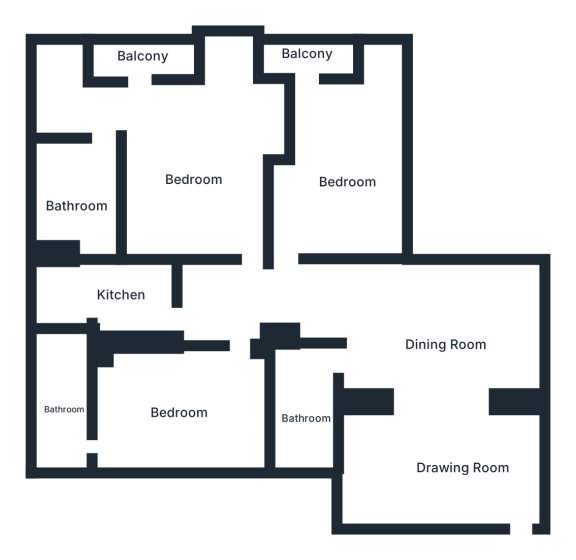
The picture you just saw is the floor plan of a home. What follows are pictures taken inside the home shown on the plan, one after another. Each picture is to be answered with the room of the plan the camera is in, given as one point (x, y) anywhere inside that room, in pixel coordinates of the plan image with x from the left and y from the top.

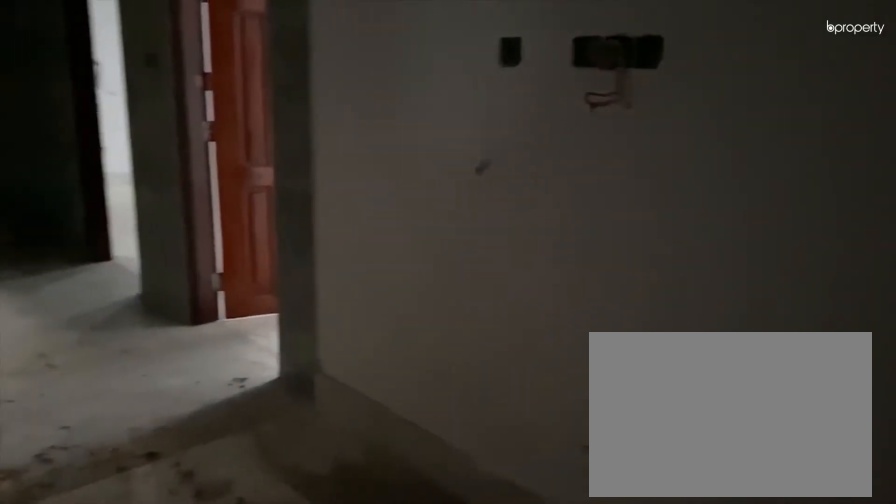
(449, 345)
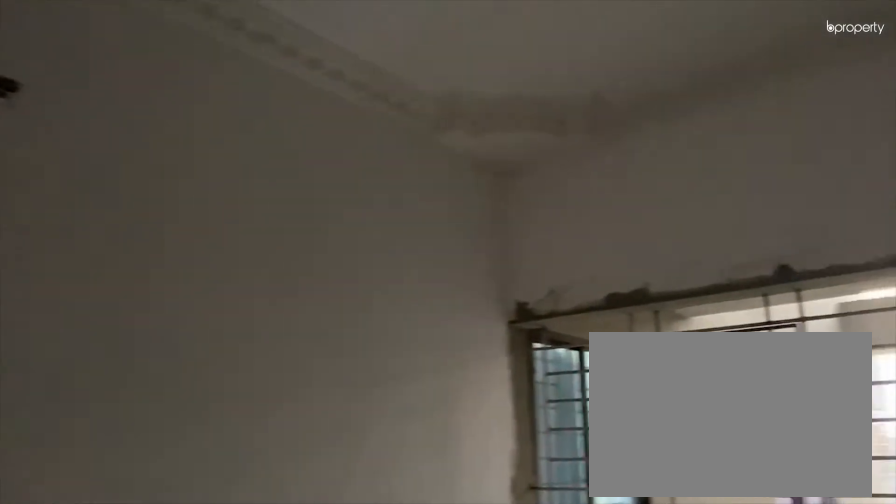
(449, 455)
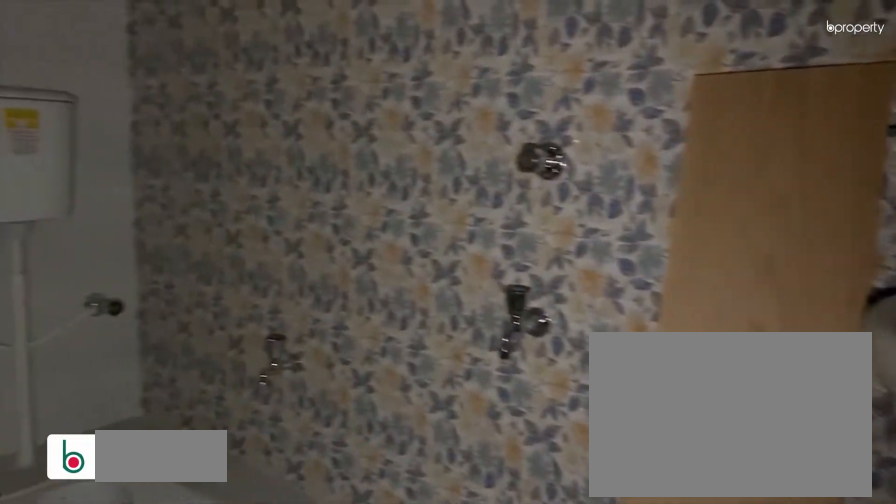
(308, 415)
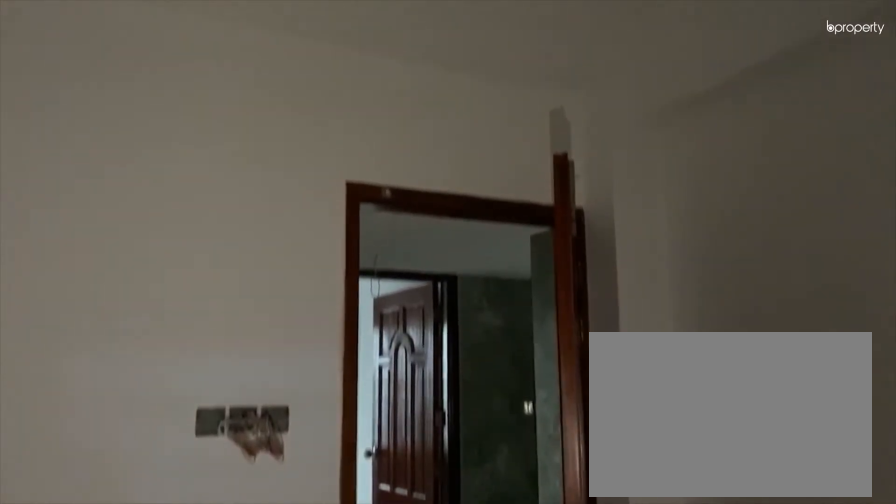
(181, 415)
